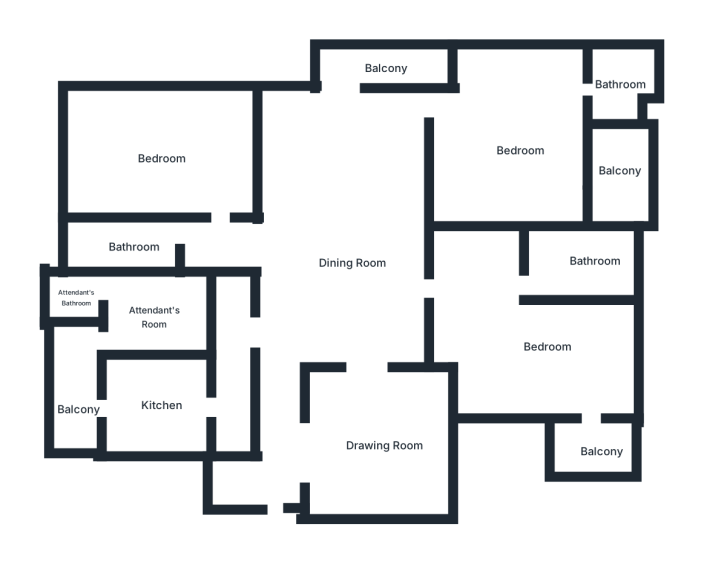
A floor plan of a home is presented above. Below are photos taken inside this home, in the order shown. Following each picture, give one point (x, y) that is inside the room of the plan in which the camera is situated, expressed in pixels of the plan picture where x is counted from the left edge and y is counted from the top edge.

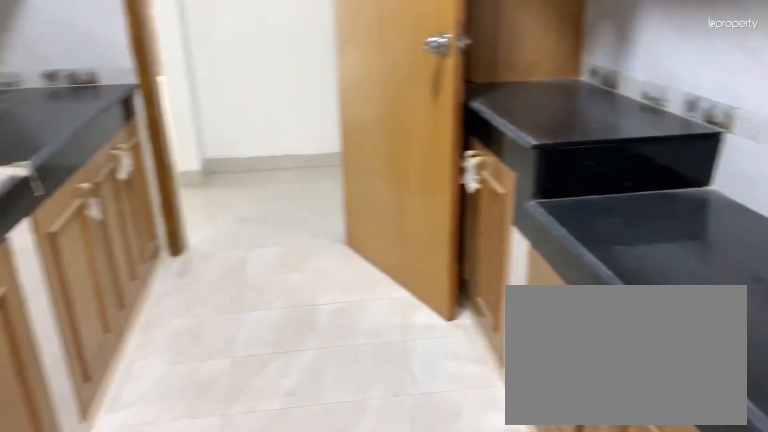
(162, 402)
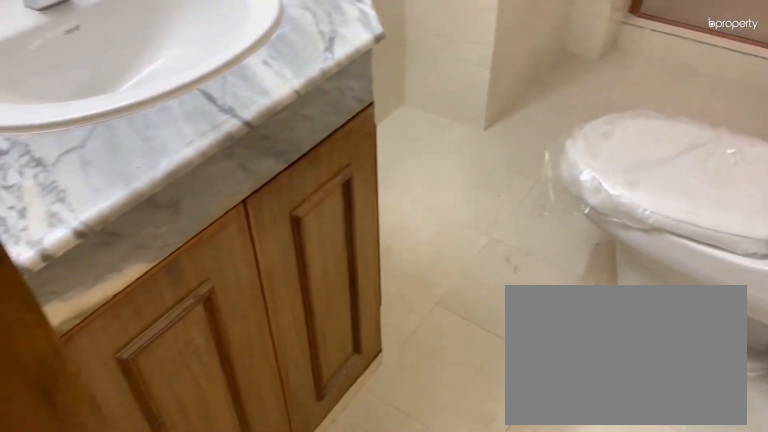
(130, 241)
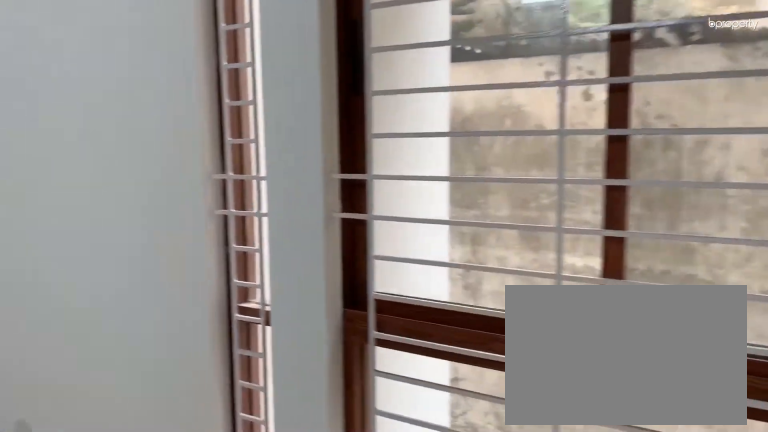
(161, 160)
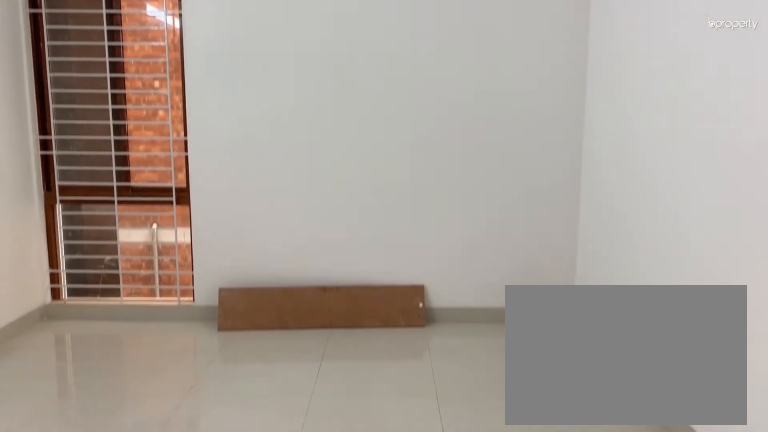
(161, 160)
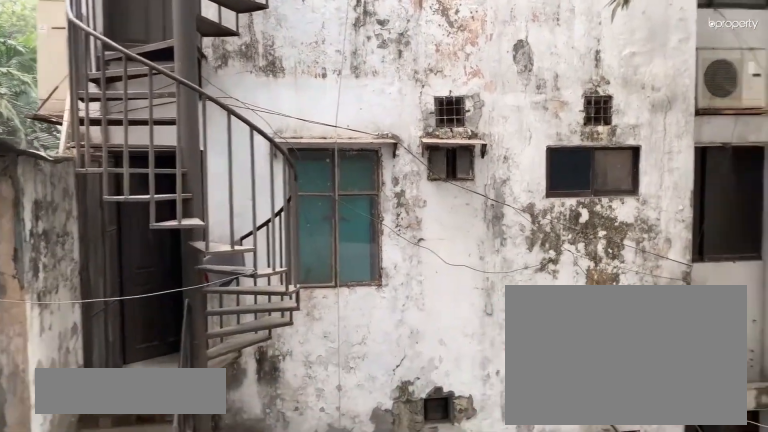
(382, 66)
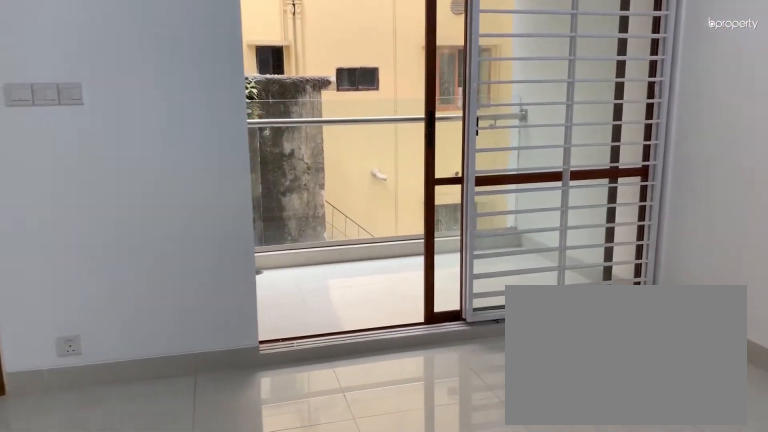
(522, 148)
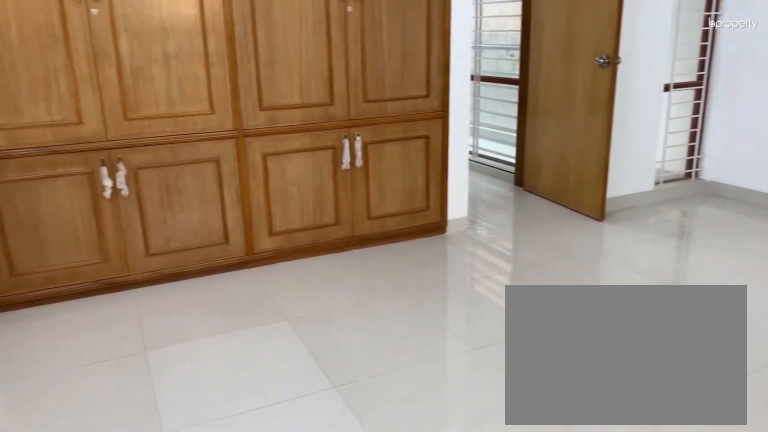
(522, 148)
